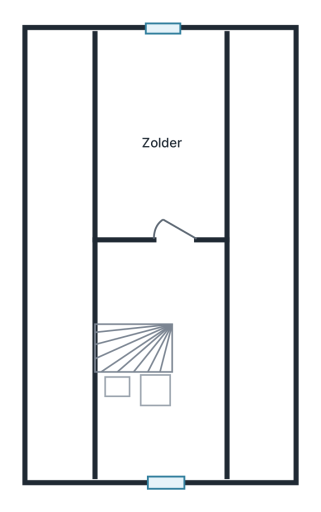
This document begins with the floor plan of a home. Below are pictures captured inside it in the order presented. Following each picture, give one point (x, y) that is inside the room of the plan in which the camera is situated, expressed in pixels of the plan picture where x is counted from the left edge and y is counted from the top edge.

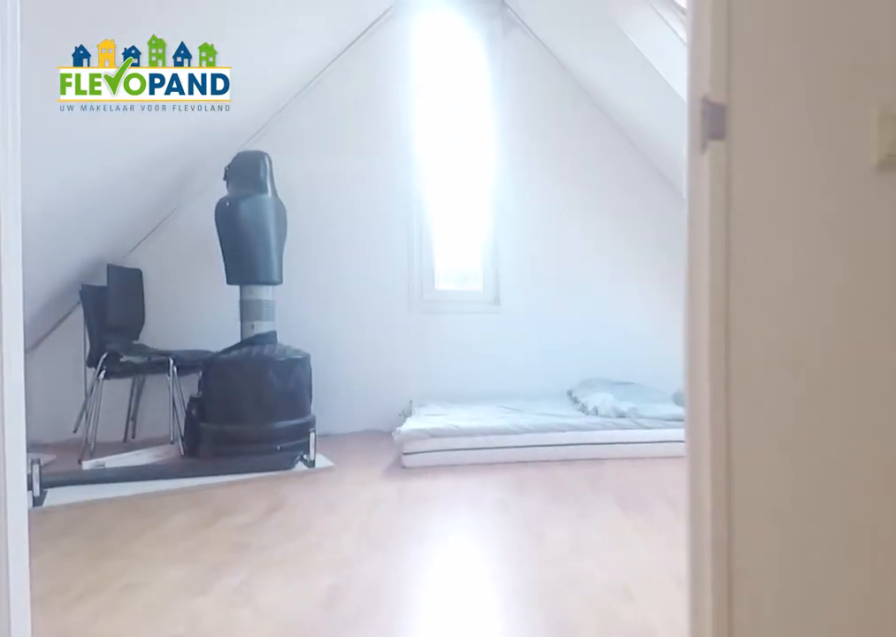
(164, 366)
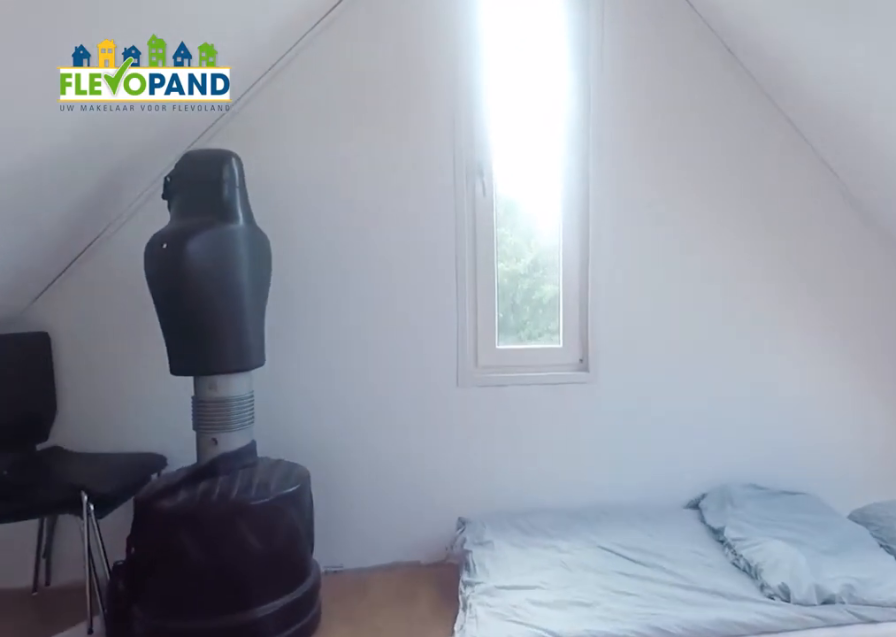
(162, 137)
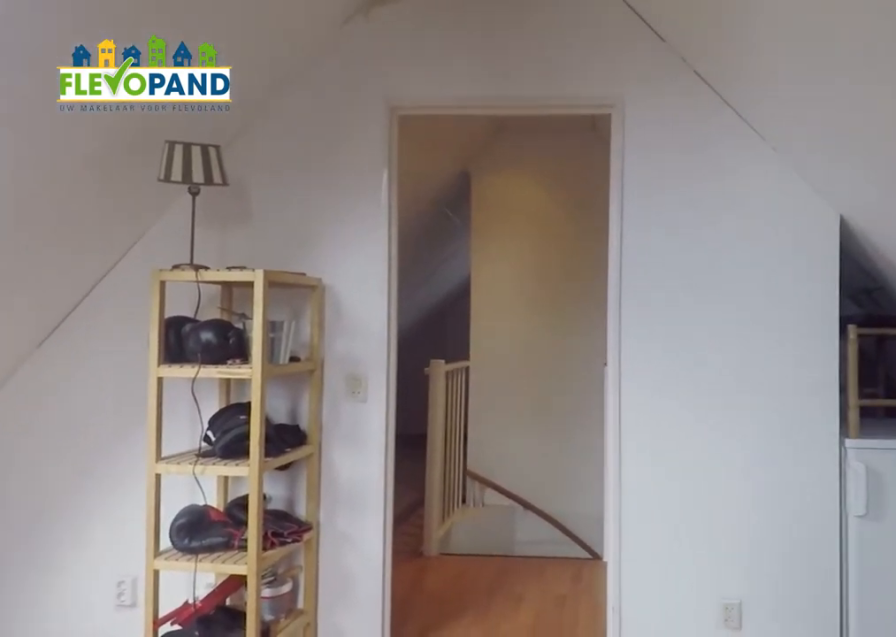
(162, 137)
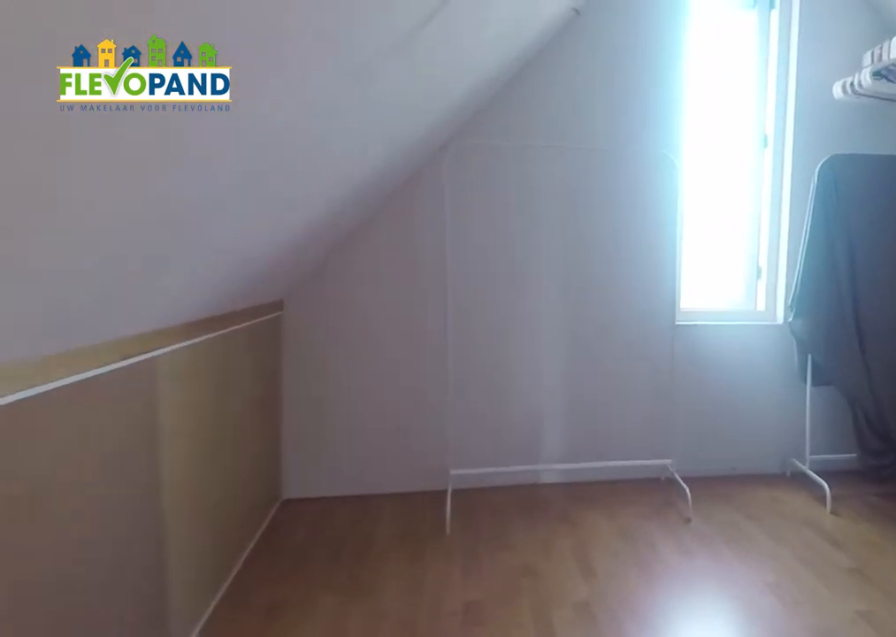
(165, 361)
